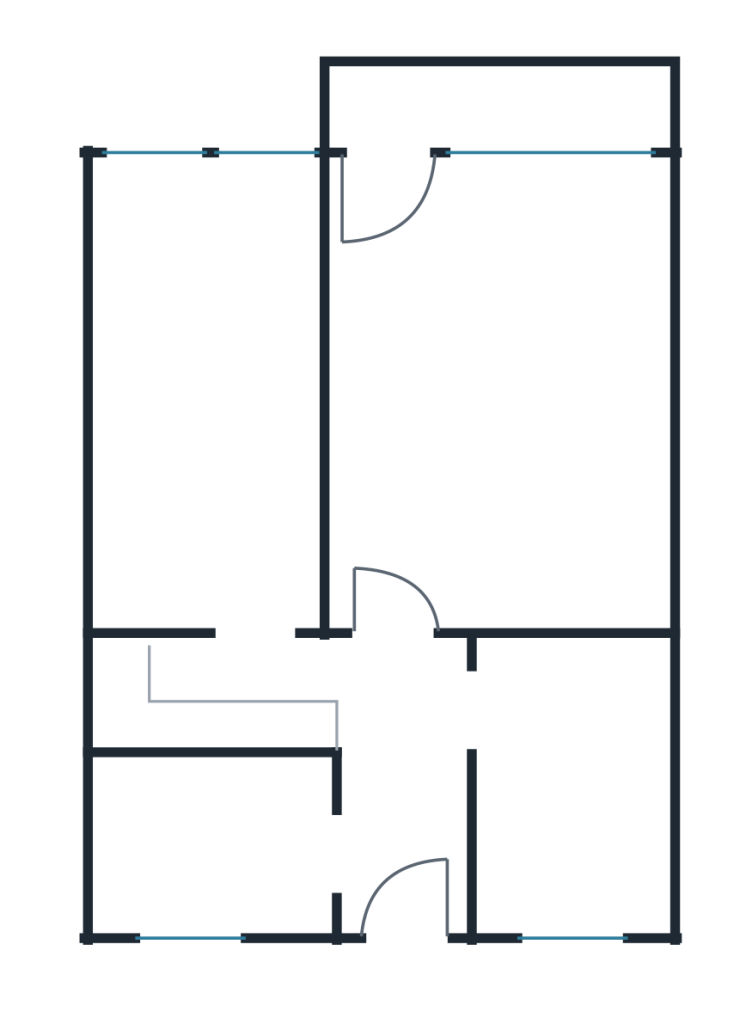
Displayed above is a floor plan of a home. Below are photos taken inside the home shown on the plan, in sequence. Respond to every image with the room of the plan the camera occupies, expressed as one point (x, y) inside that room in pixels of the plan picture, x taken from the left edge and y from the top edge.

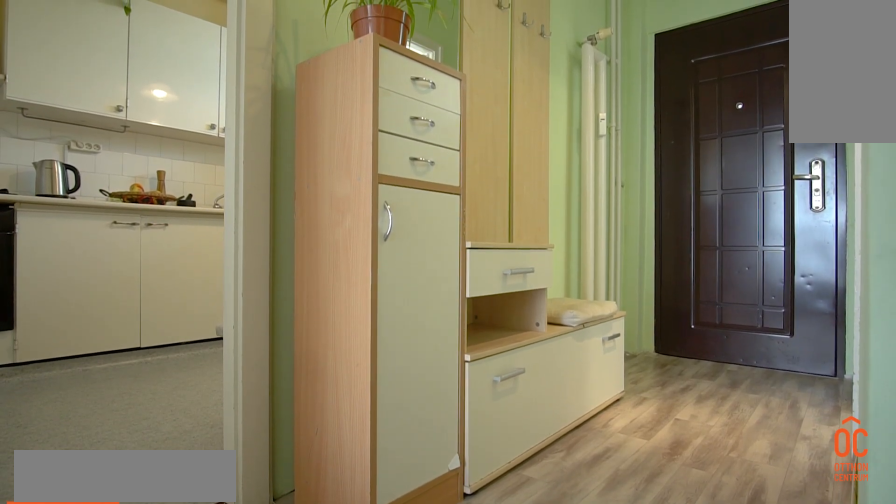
(401, 778)
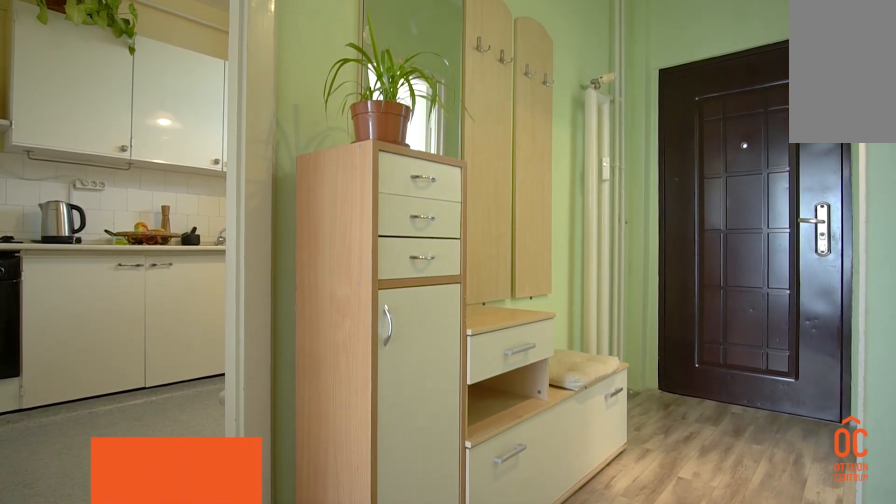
(401, 779)
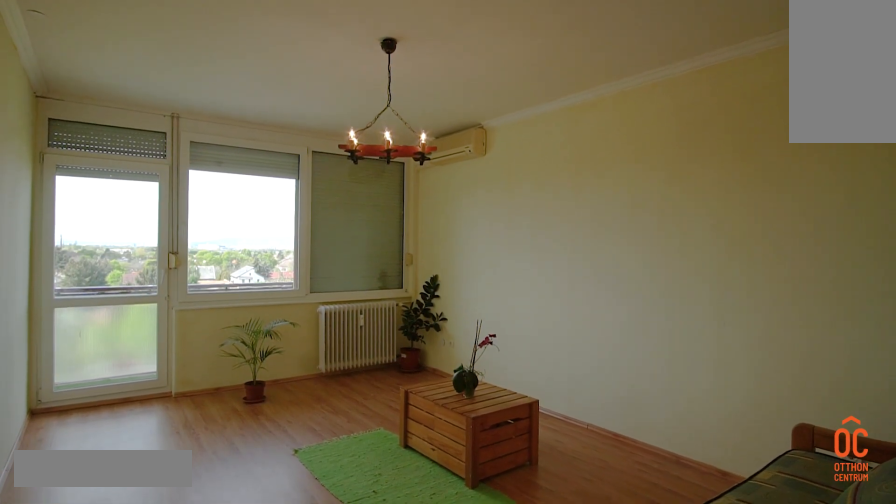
(512, 403)
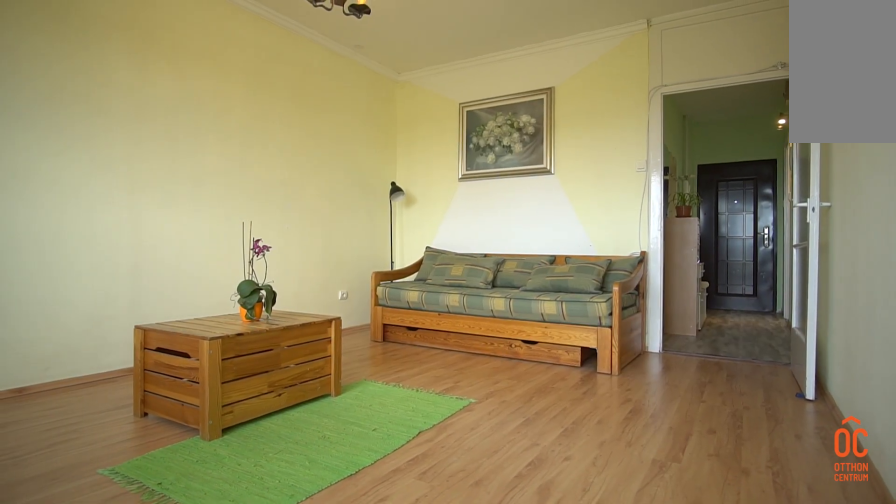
(512, 404)
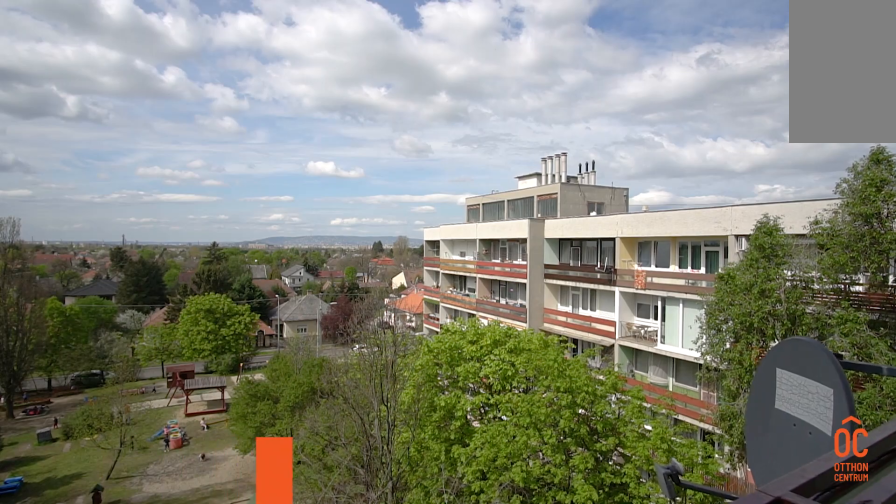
(515, 110)
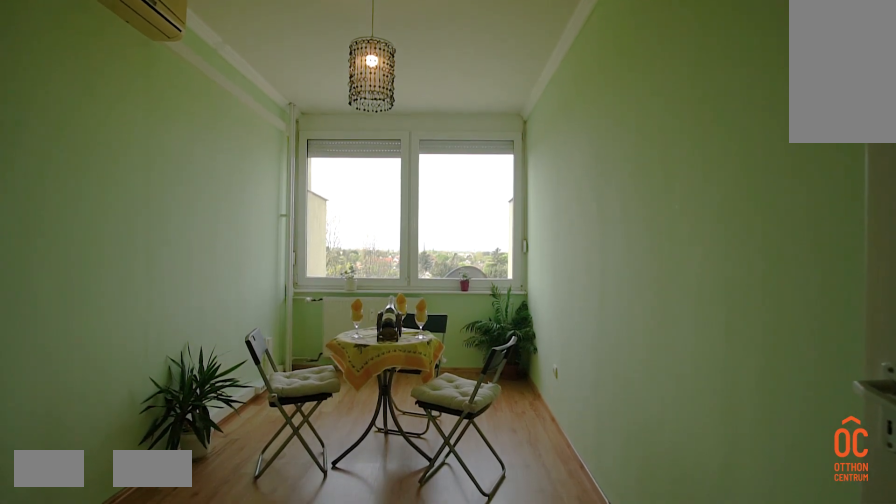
(217, 385)
